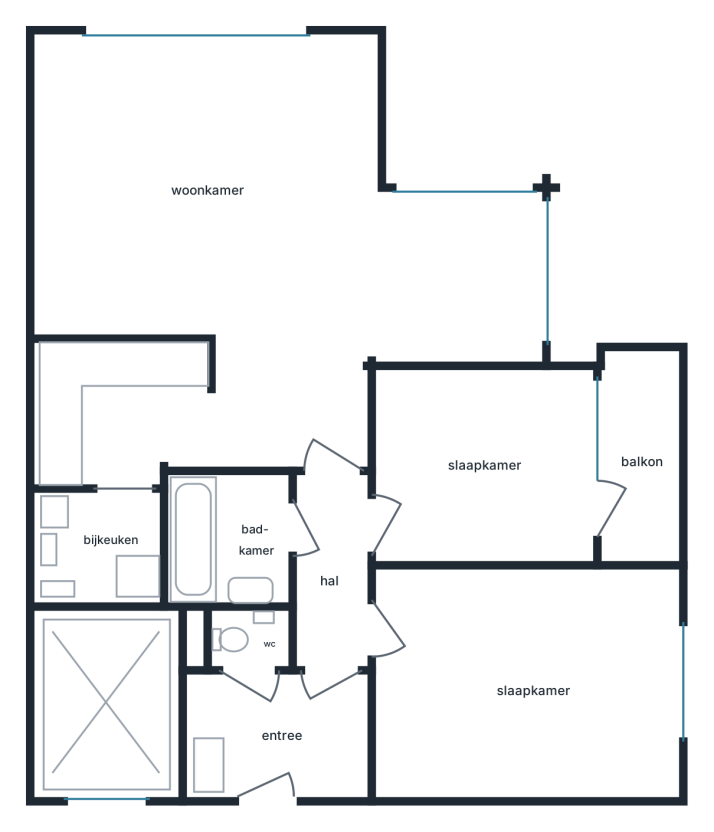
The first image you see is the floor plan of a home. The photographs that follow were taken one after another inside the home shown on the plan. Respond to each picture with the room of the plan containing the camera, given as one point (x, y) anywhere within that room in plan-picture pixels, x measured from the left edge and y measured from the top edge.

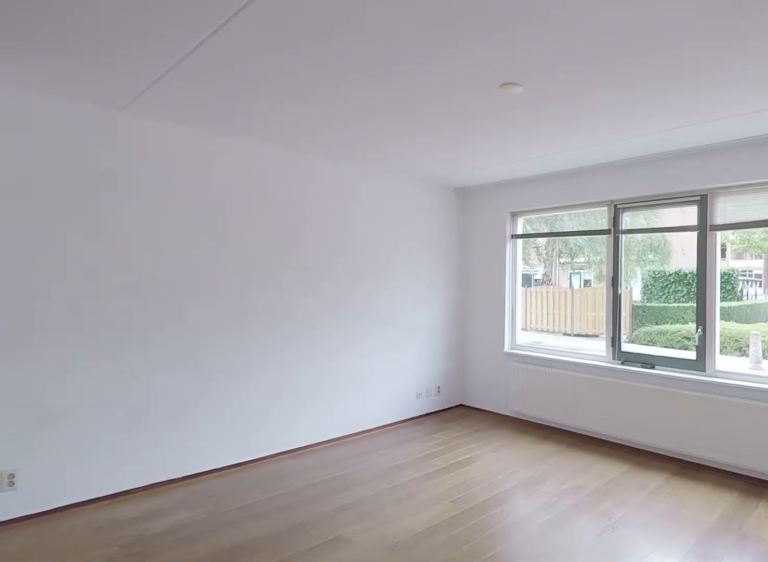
(197, 88)
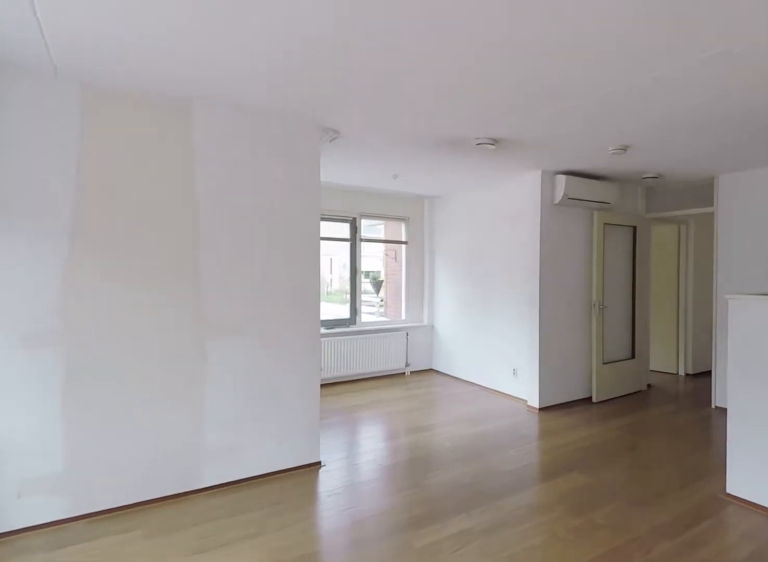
(264, 216)
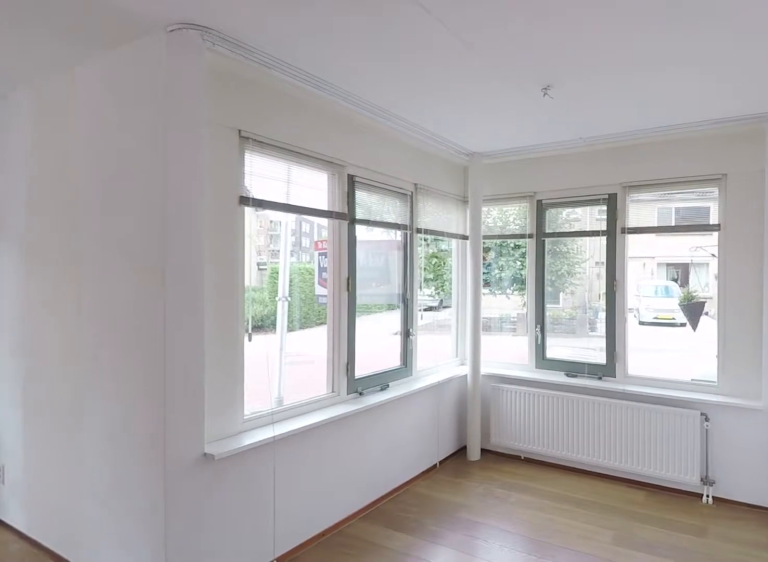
(264, 216)
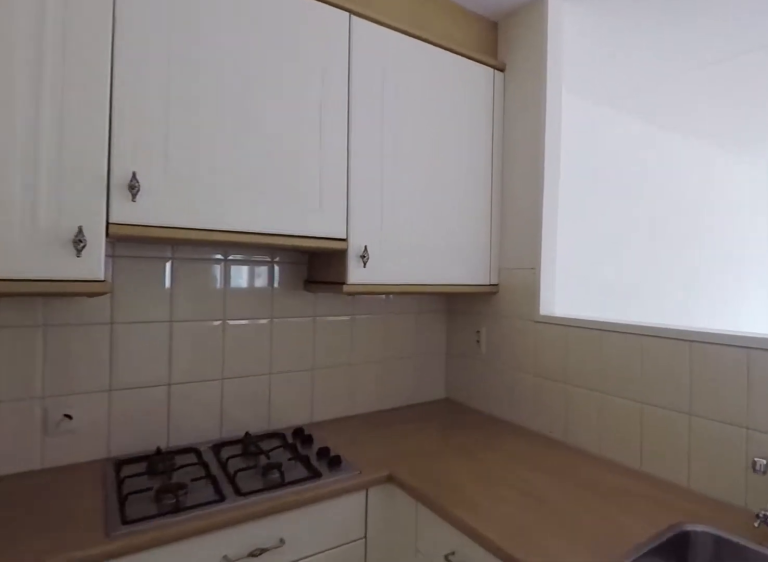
(97, 392)
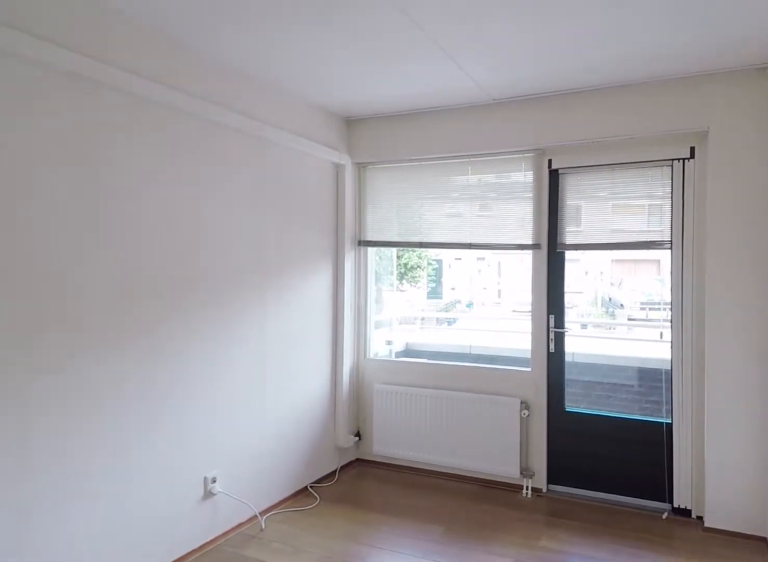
(482, 467)
